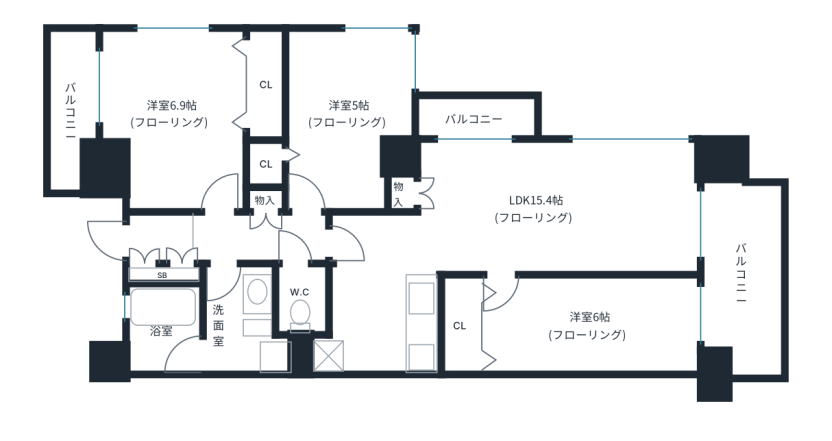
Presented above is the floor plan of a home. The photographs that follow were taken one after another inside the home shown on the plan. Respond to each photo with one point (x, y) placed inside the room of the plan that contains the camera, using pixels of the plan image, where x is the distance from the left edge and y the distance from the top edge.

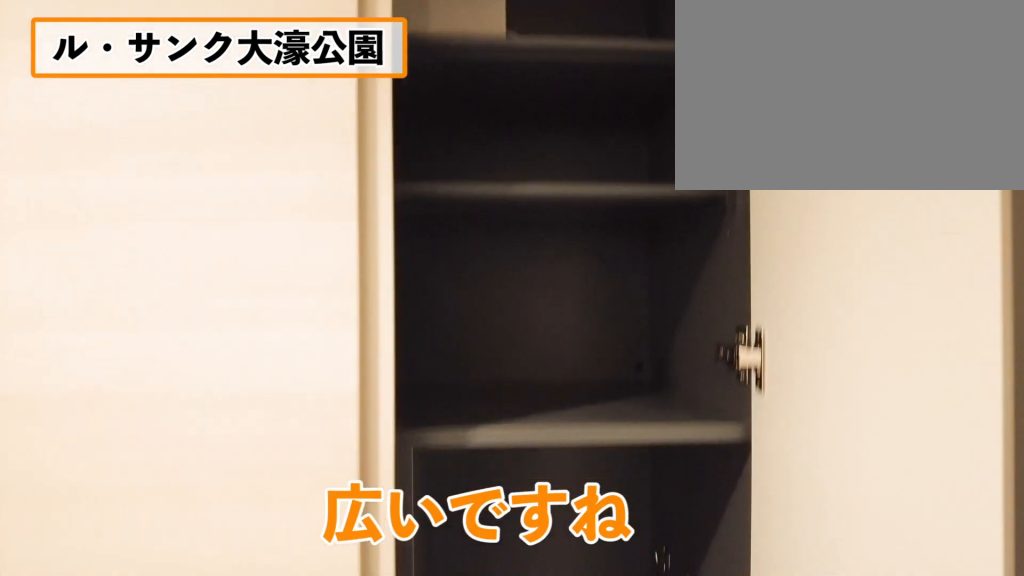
(151, 242)
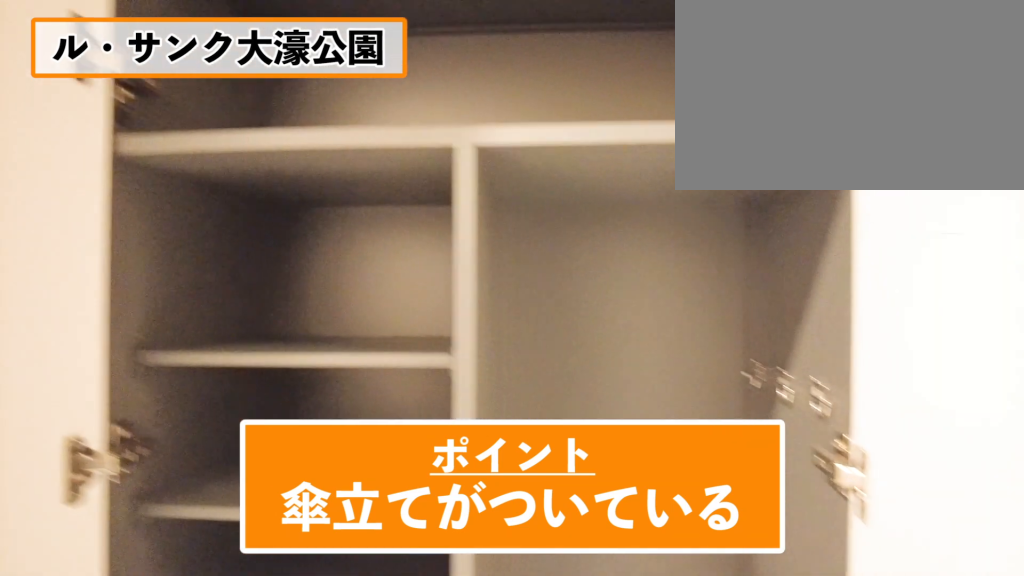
(151, 242)
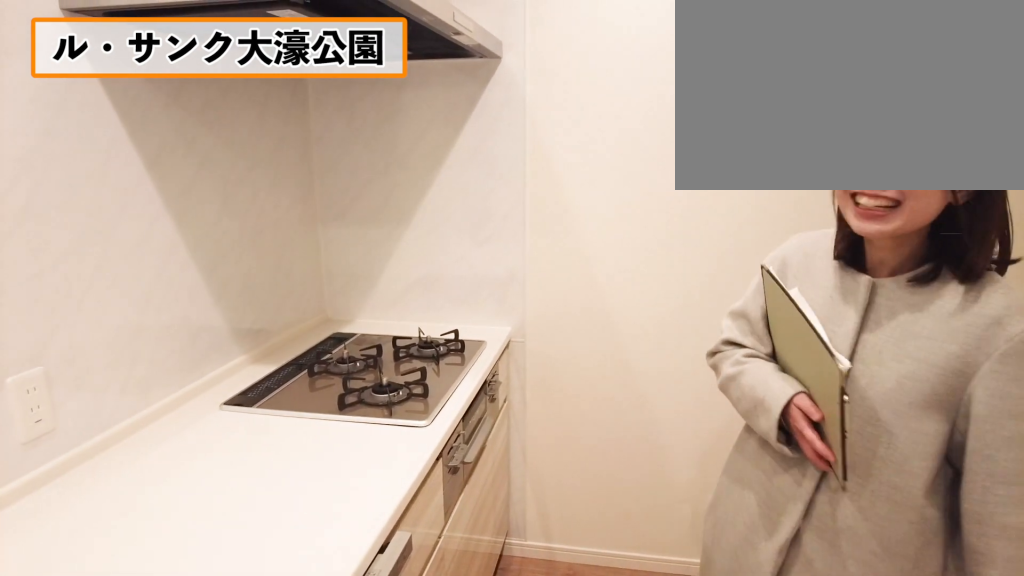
(379, 332)
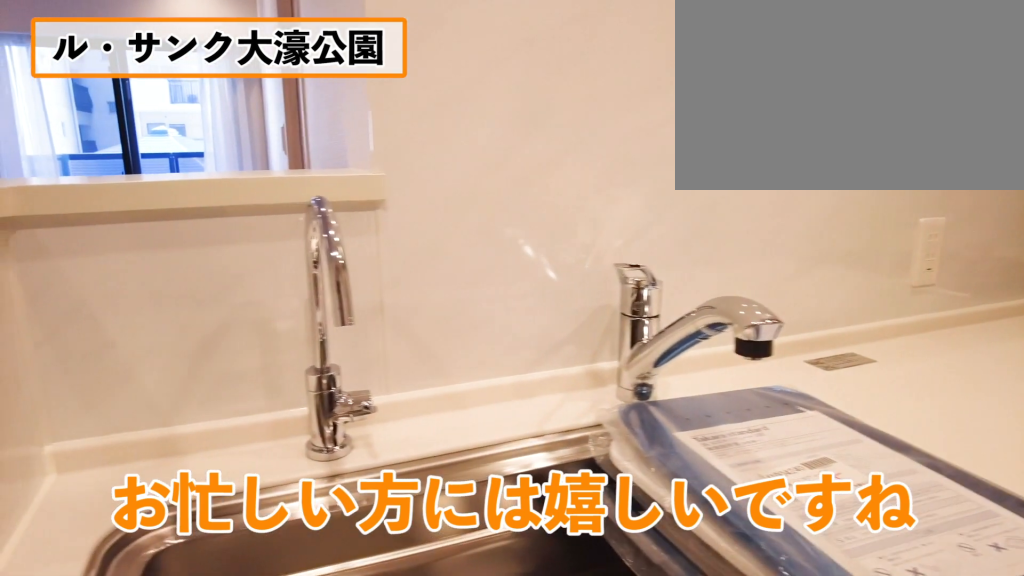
(379, 332)
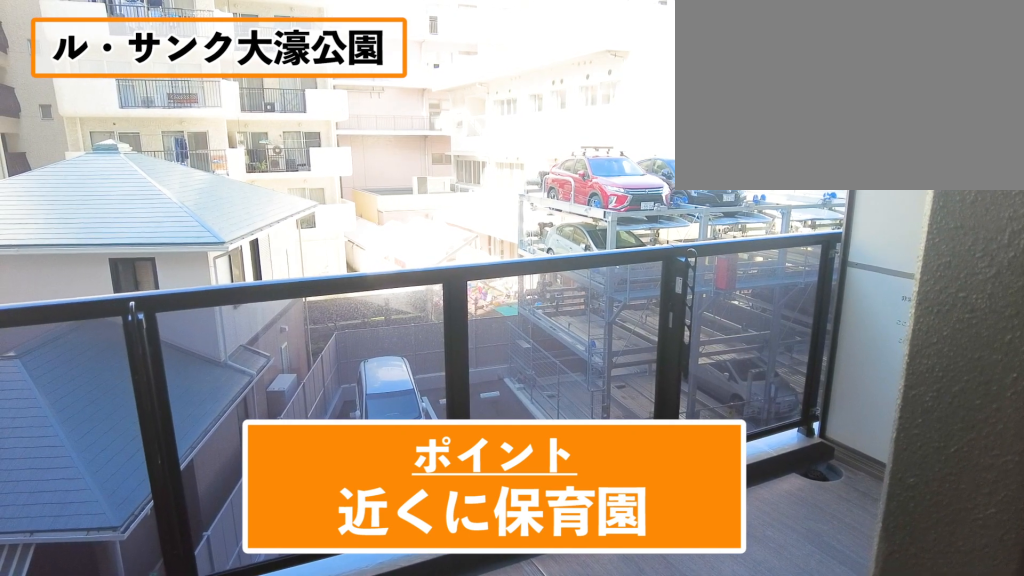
(481, 116)
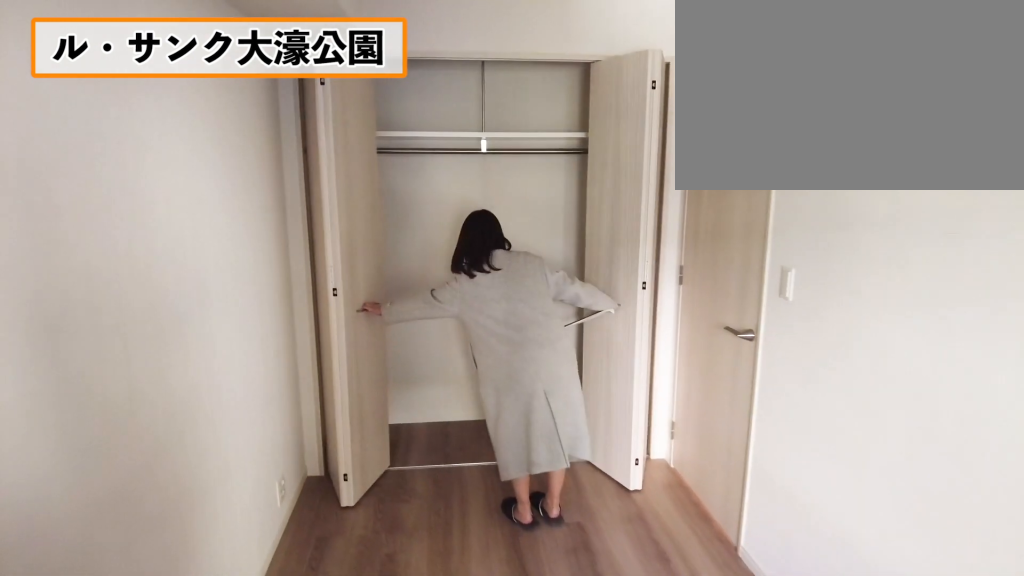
(591, 325)
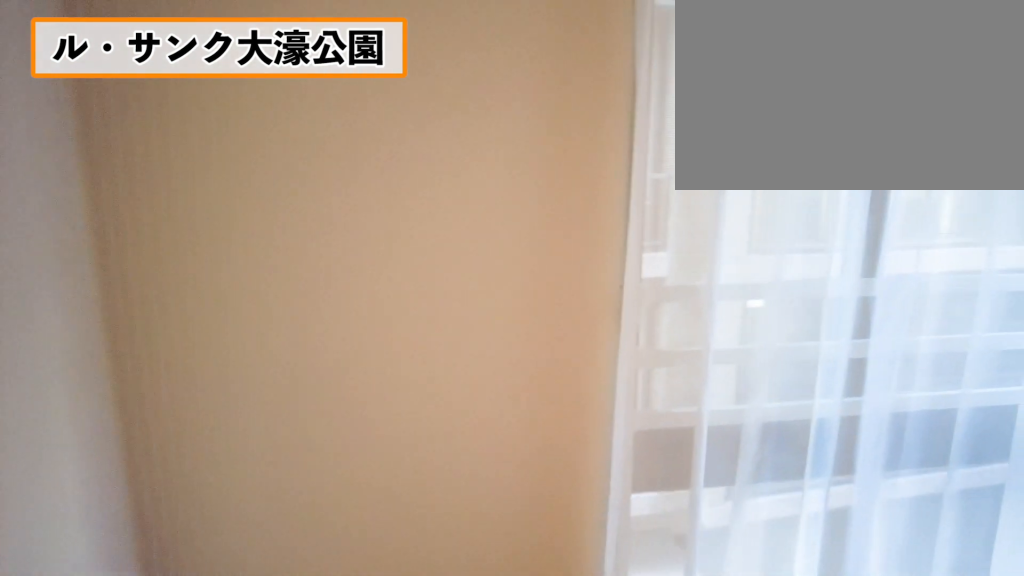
(347, 116)
